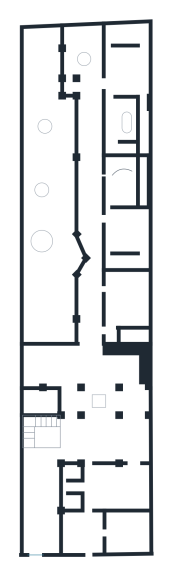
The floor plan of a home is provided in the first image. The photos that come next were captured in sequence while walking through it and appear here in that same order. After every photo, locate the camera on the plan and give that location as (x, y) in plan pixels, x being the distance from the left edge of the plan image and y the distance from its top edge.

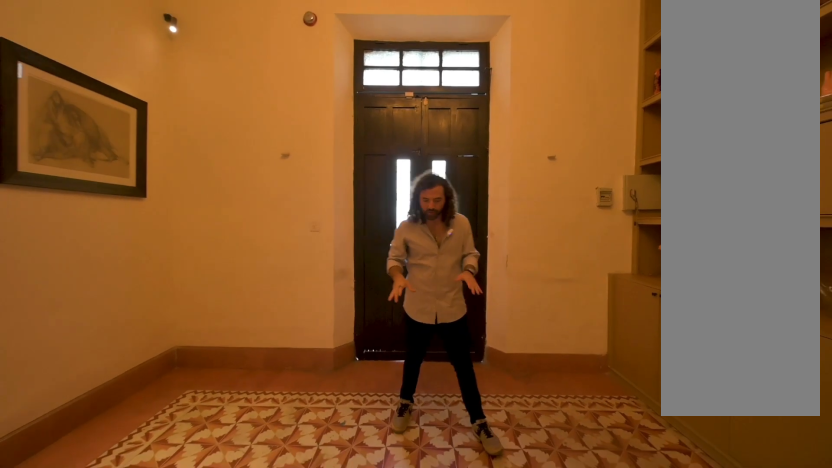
(86, 531)
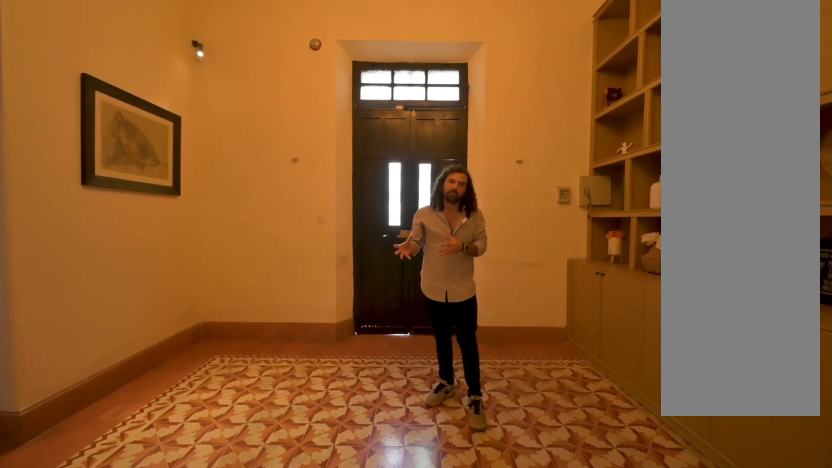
(86, 531)
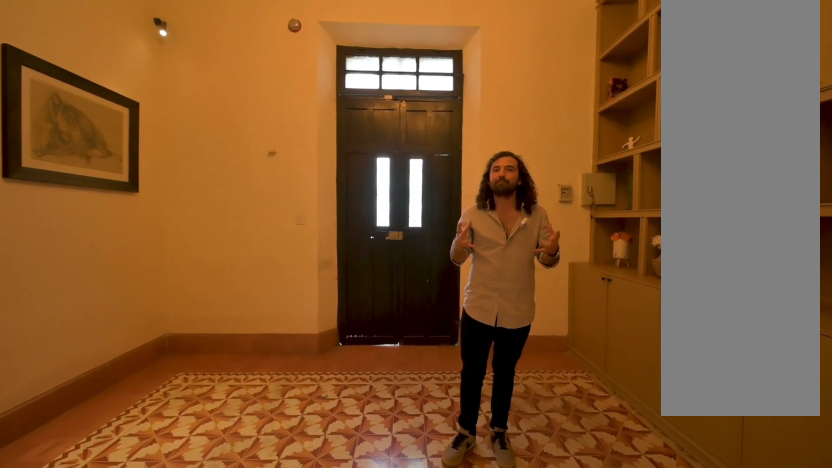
(86, 531)
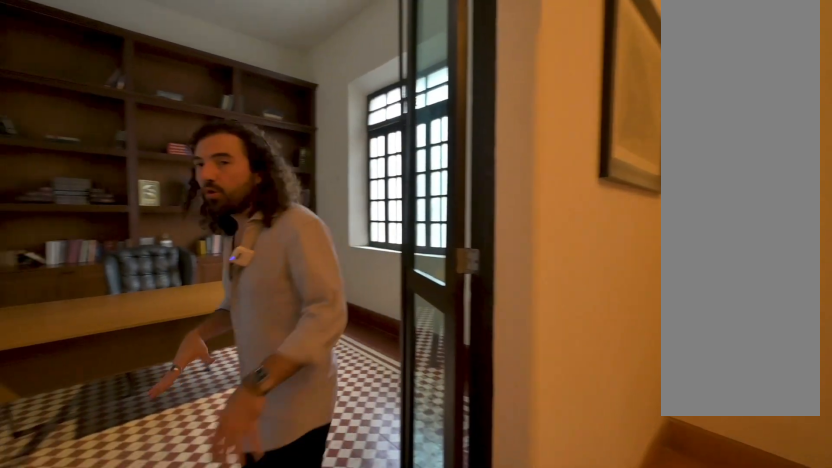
(104, 531)
